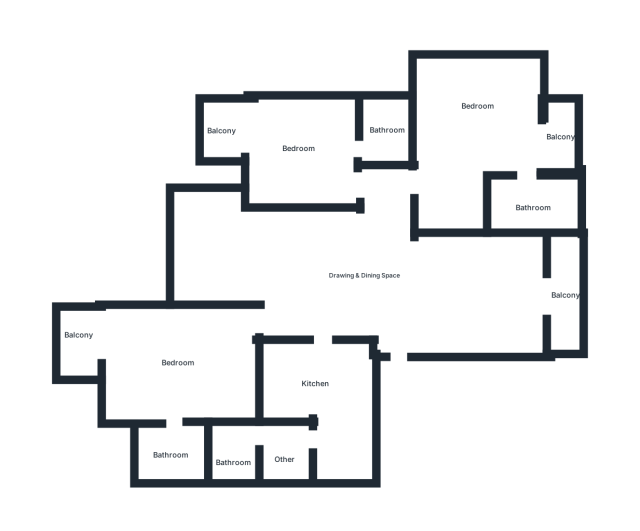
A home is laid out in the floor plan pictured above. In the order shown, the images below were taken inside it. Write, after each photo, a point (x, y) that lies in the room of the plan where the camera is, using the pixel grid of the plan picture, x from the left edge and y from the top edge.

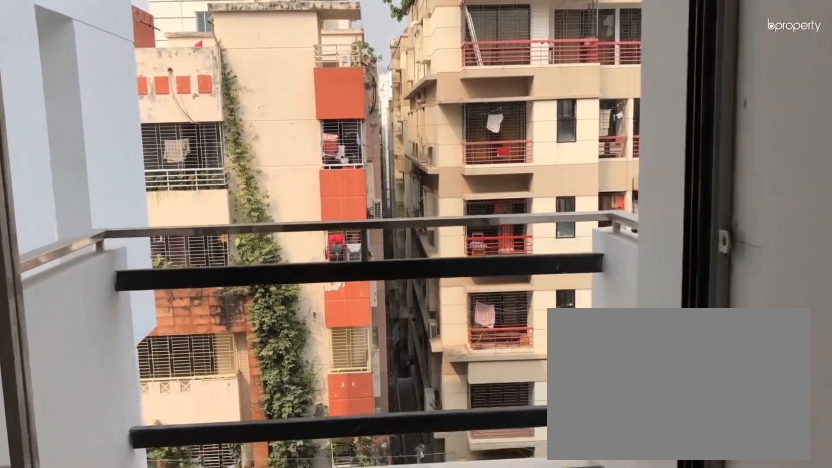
(262, 139)
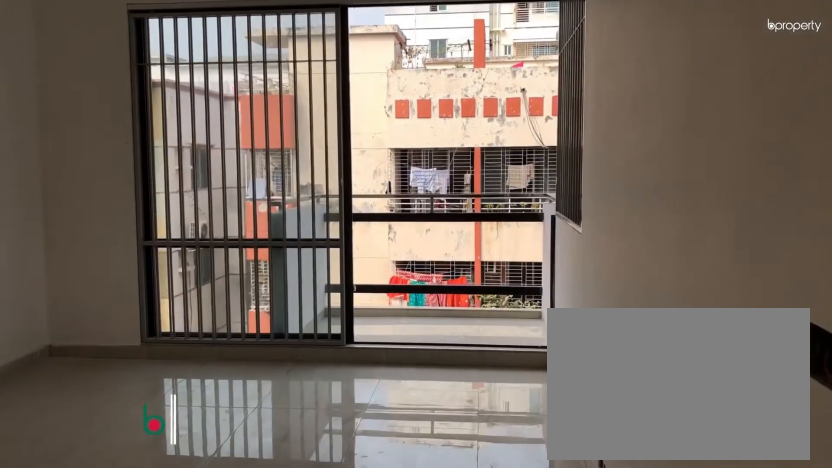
(185, 369)
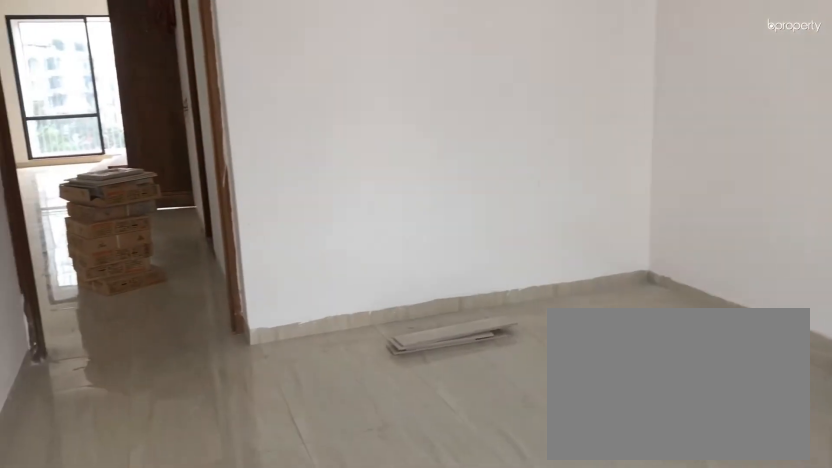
(185, 369)
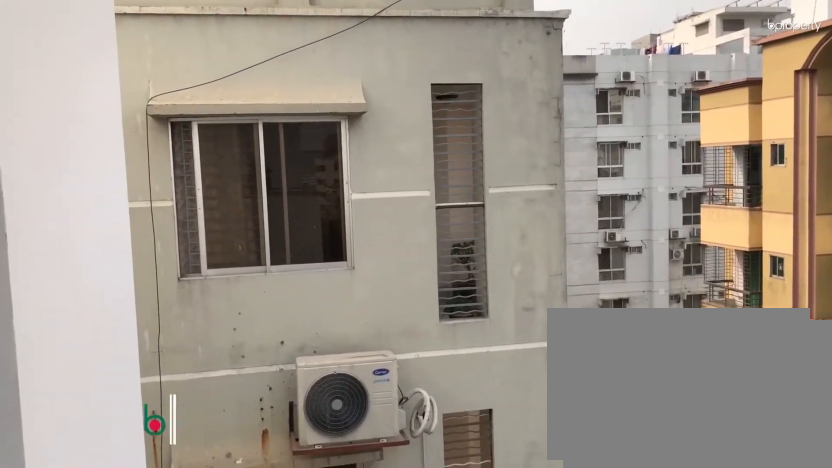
(80, 342)
